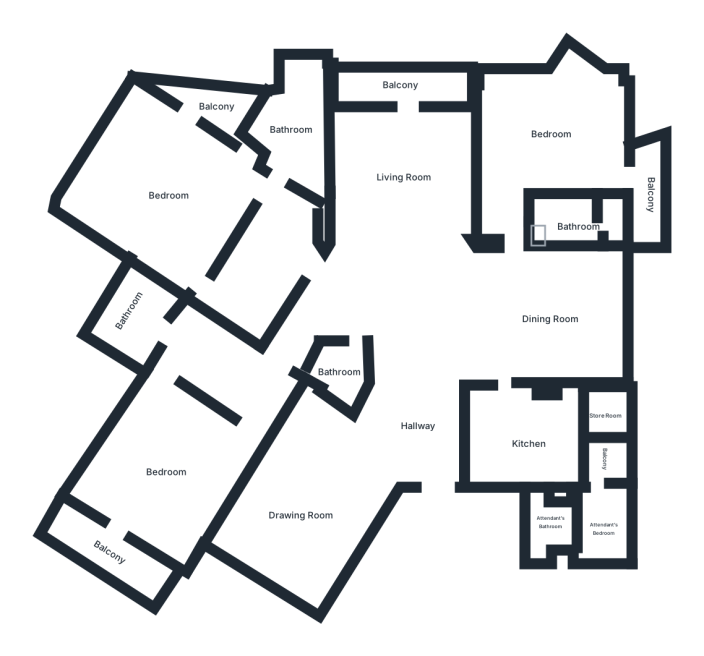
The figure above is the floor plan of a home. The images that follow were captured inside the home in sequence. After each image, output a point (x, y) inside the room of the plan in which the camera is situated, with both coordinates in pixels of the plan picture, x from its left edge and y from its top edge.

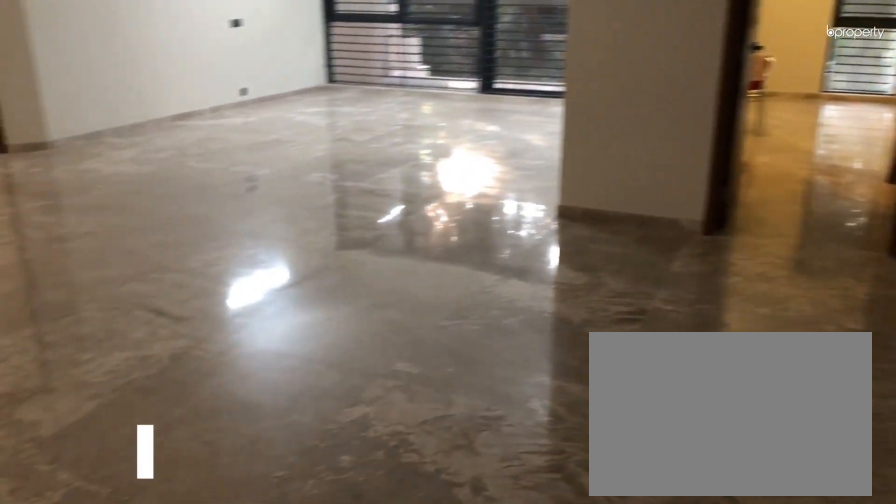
(554, 318)
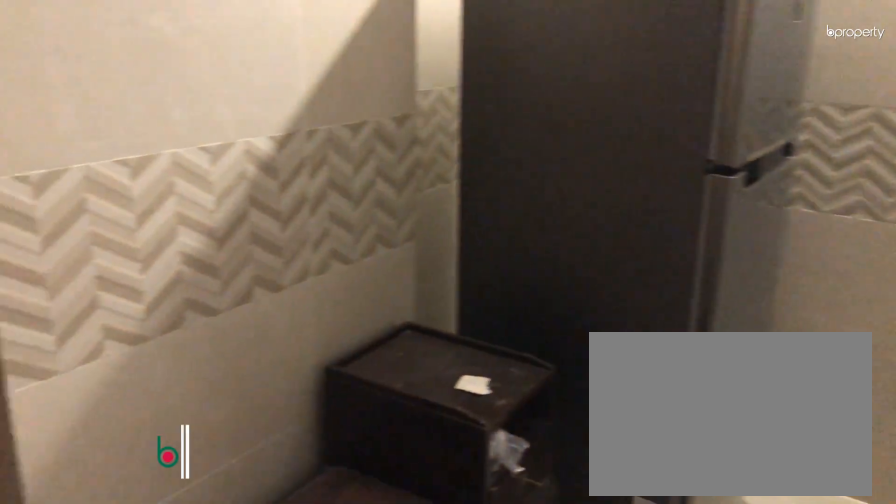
(530, 438)
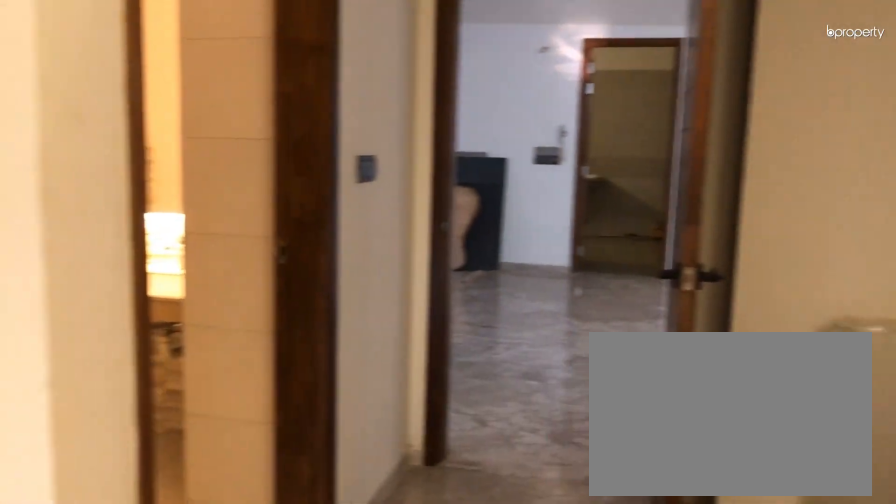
(555, 134)
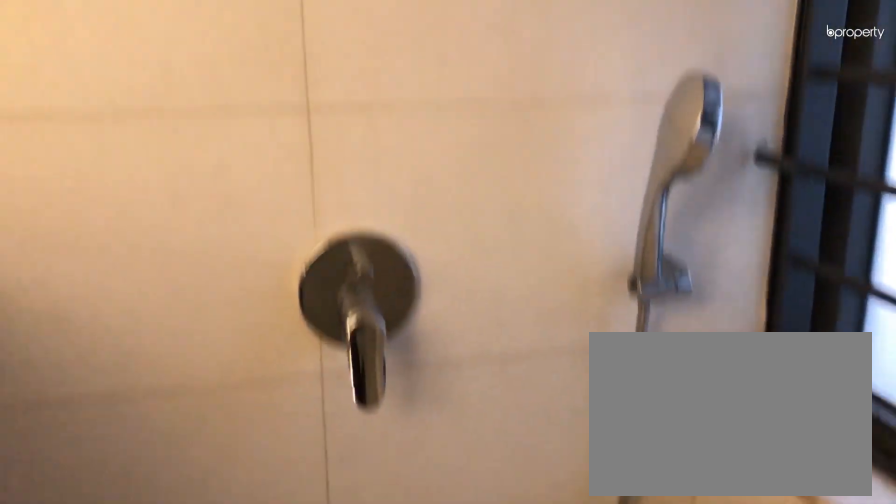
(568, 219)
